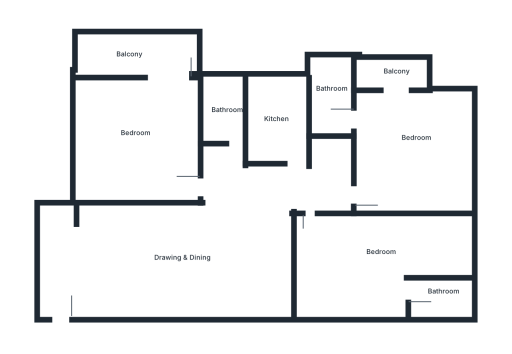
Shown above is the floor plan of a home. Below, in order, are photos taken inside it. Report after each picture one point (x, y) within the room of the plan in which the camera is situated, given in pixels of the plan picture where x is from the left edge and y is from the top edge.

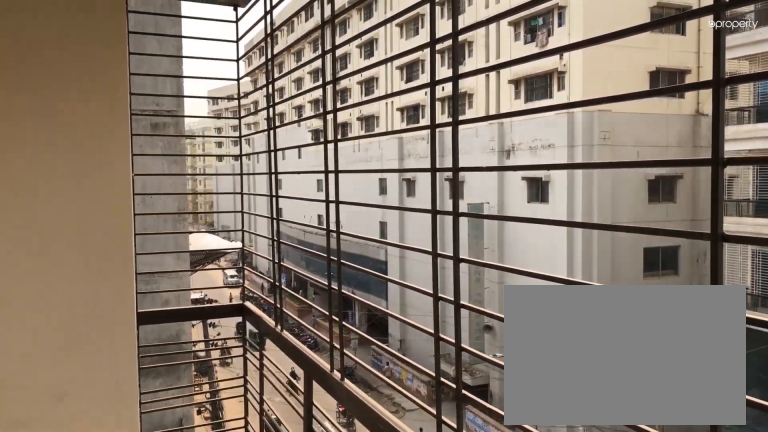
(136, 55)
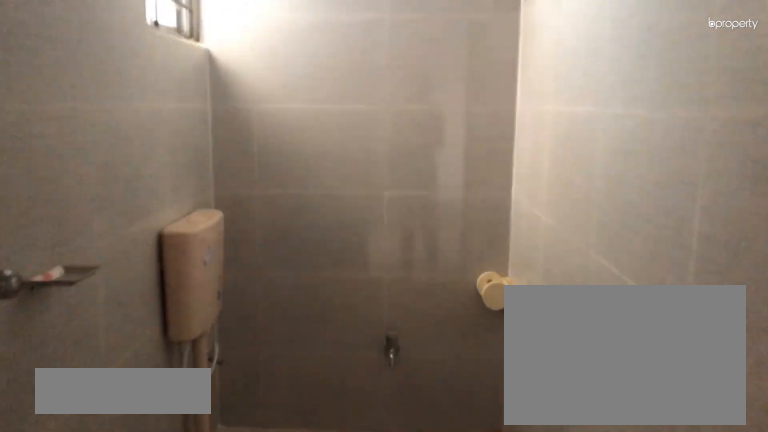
(228, 140)
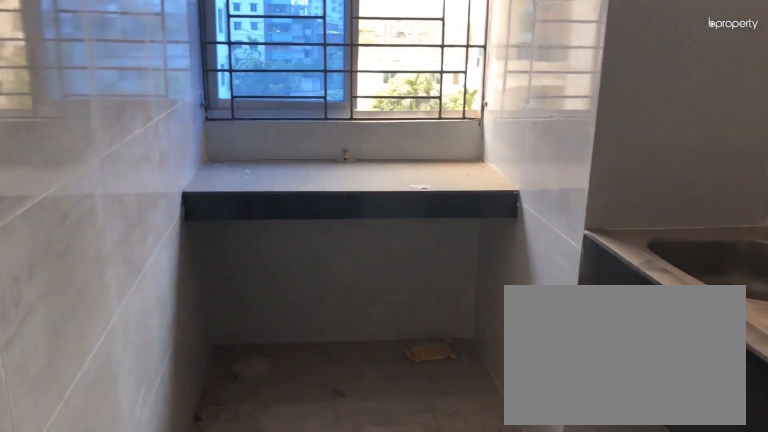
(285, 130)
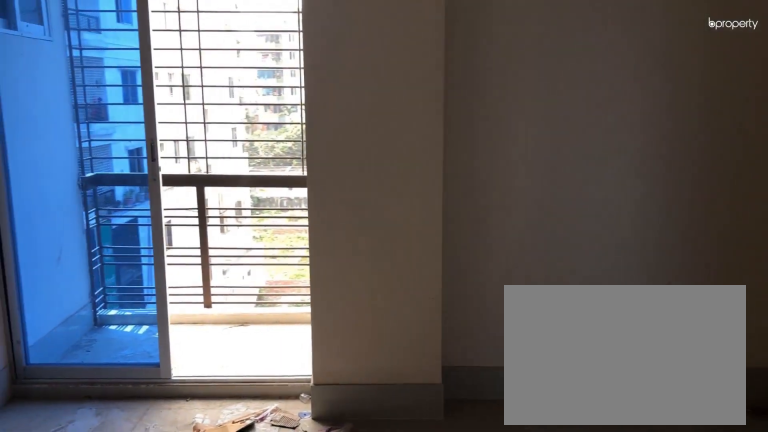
(415, 148)
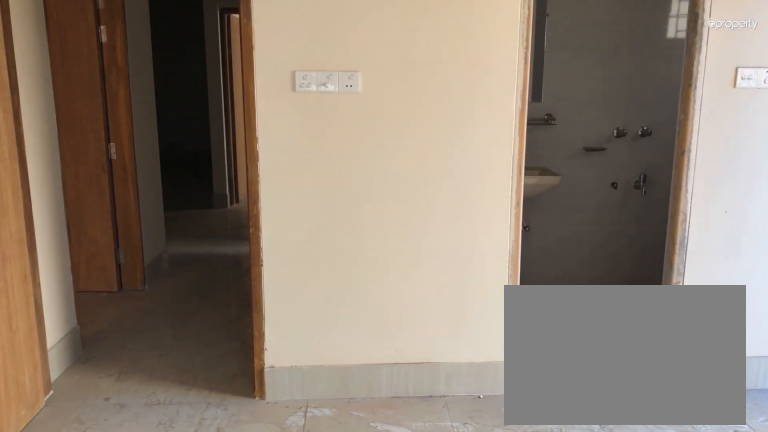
(415, 148)
